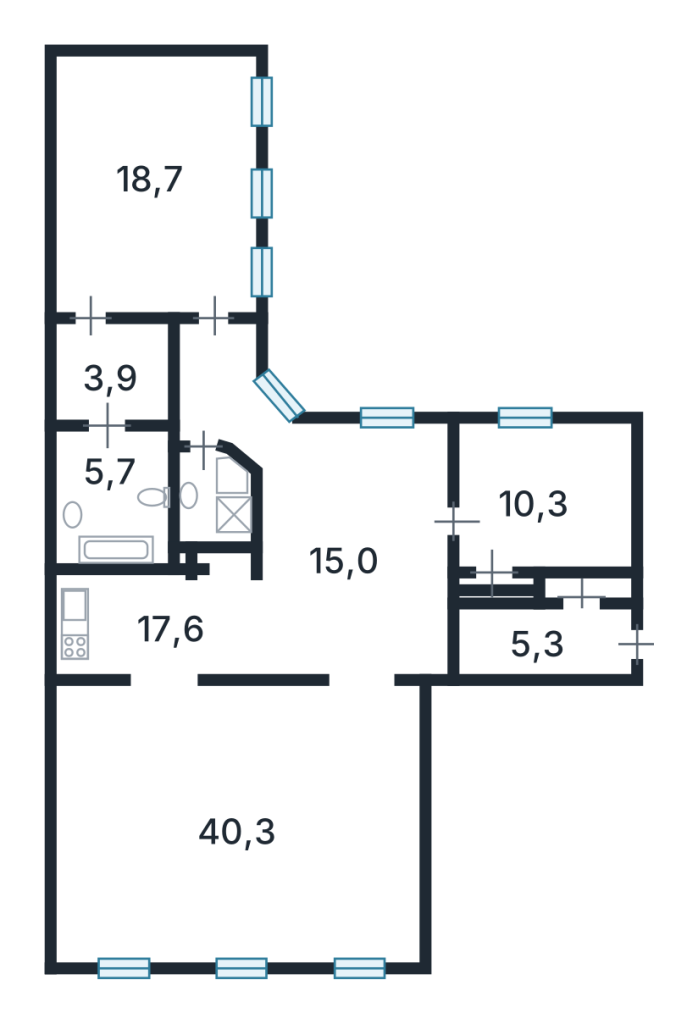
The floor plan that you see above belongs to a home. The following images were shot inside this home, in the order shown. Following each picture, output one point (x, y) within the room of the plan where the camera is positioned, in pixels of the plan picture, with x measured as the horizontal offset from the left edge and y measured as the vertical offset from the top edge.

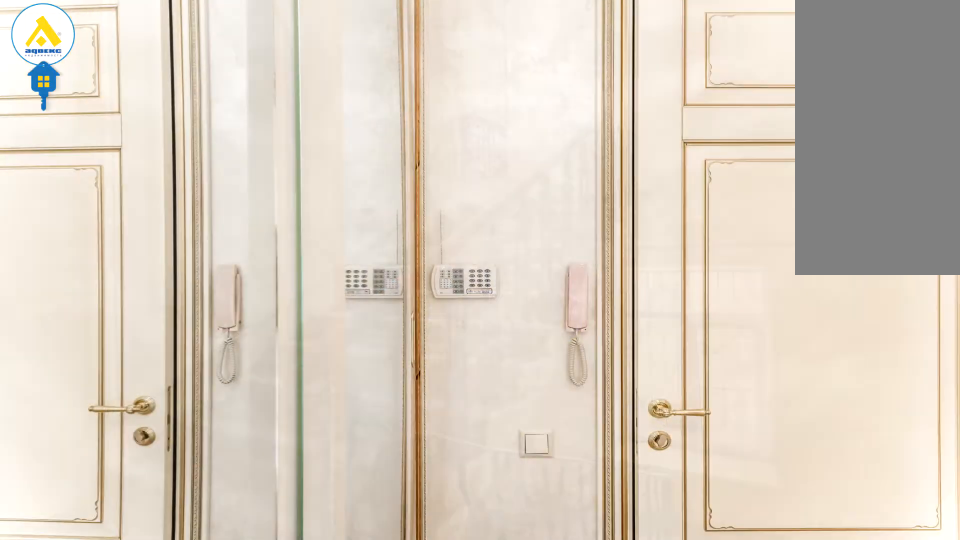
(535, 640)
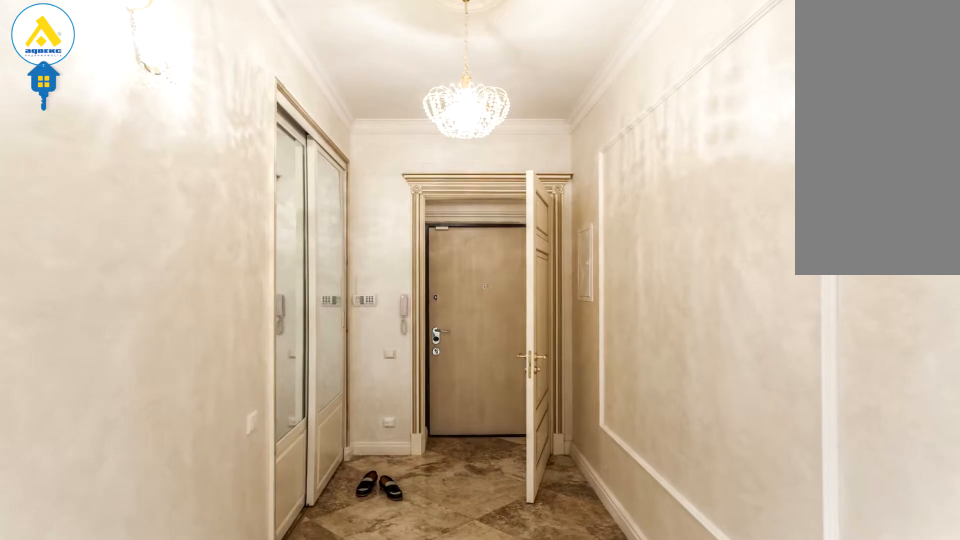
(535, 640)
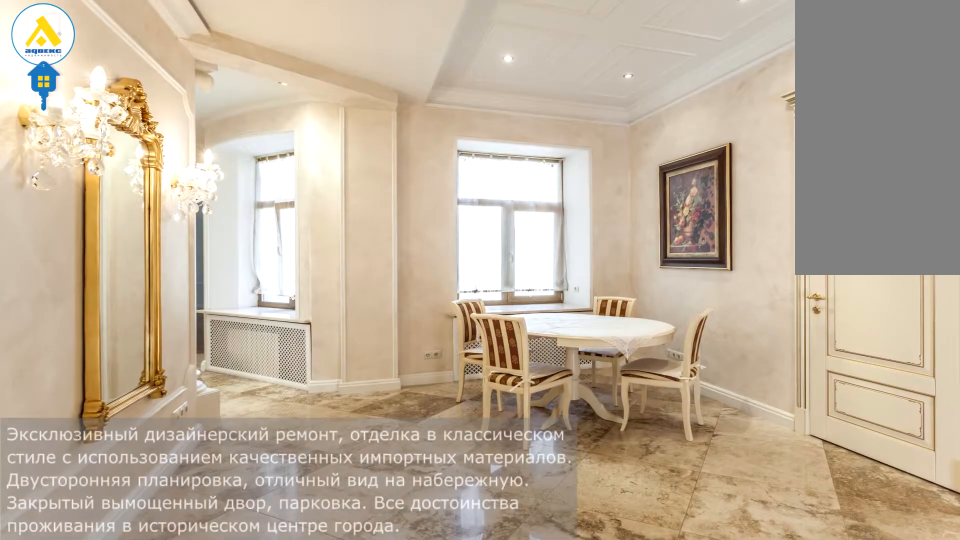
(341, 615)
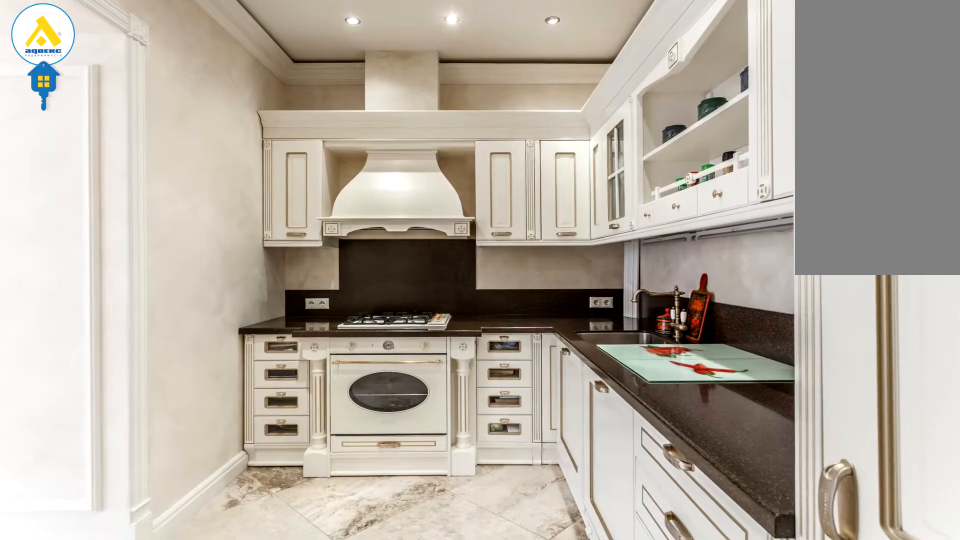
(171, 624)
